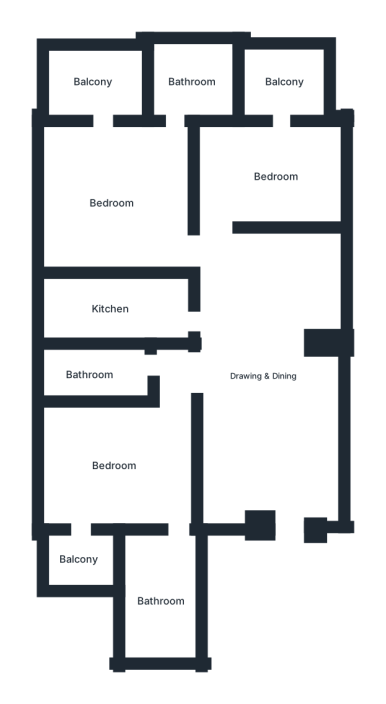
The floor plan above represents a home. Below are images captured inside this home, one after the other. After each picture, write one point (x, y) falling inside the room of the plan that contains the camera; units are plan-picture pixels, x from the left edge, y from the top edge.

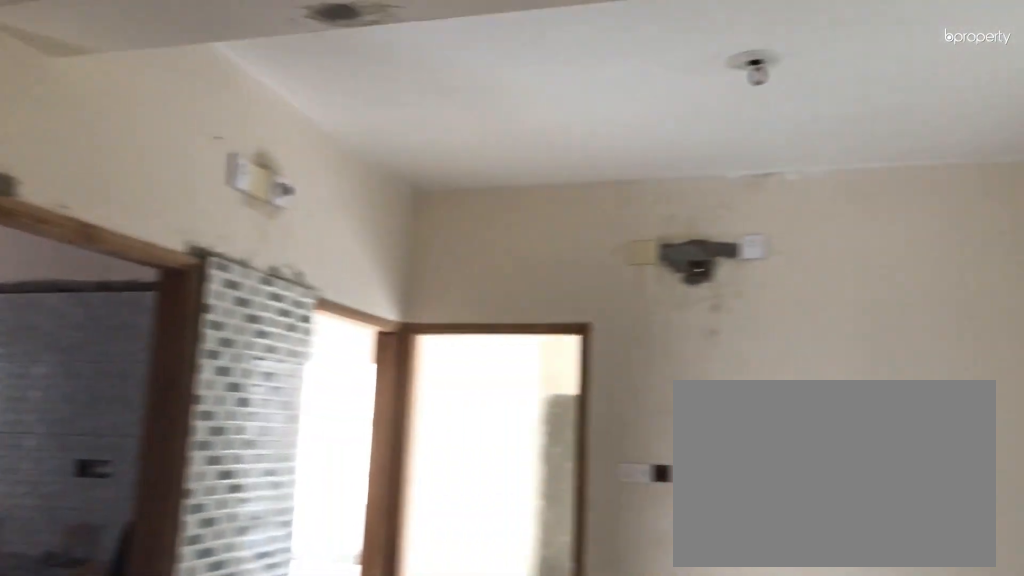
(263, 374)
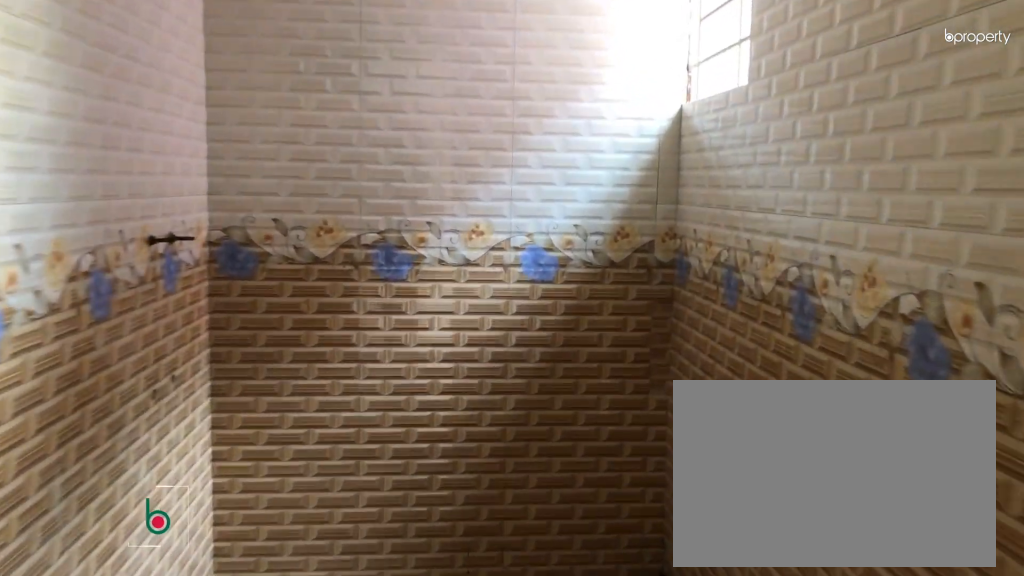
(162, 601)
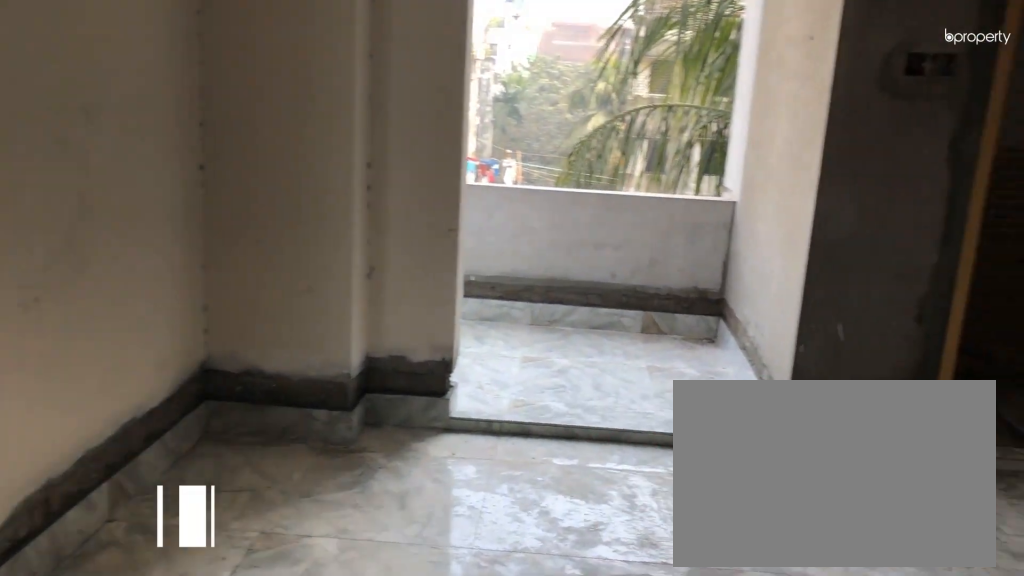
(112, 203)
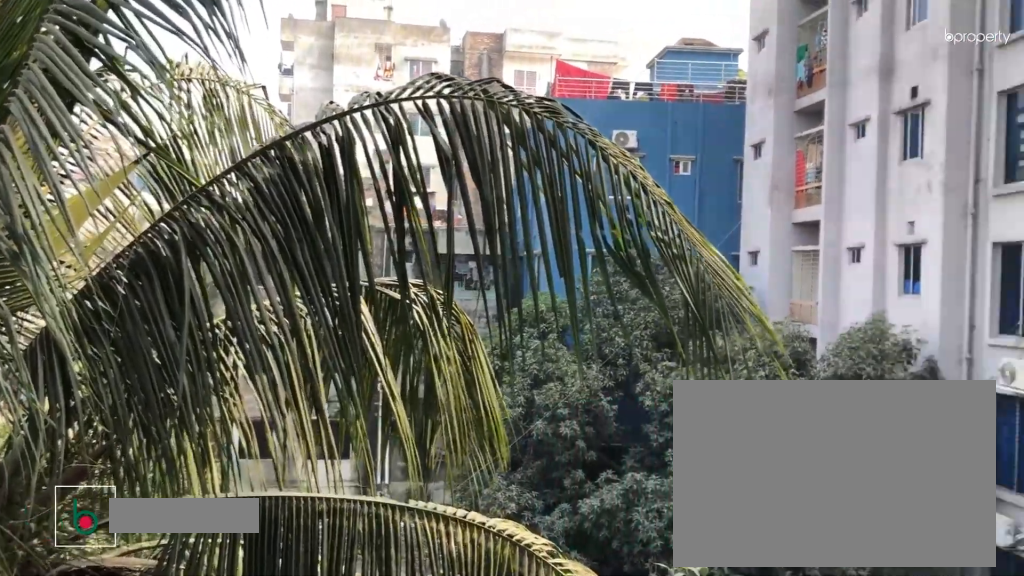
(284, 81)
